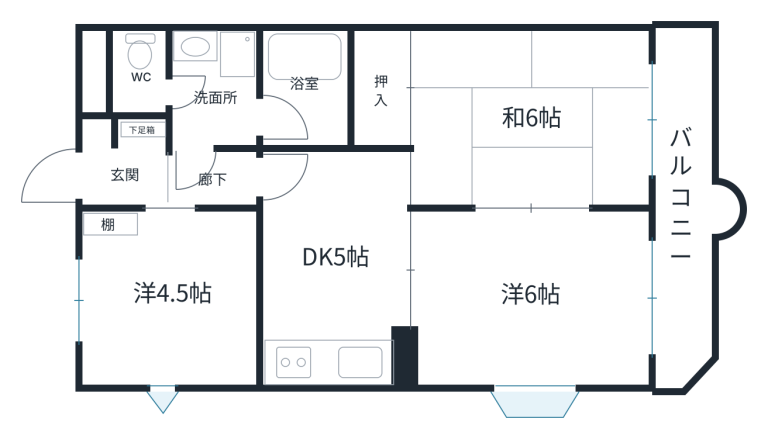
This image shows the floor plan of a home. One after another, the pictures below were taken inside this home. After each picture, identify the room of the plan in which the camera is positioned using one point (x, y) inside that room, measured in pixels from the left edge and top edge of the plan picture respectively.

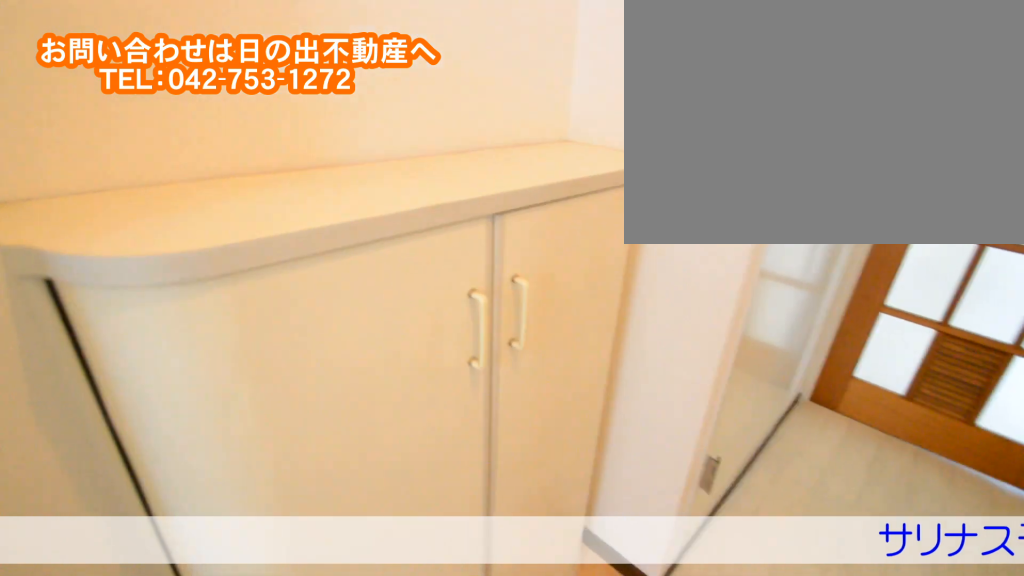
(154, 174)
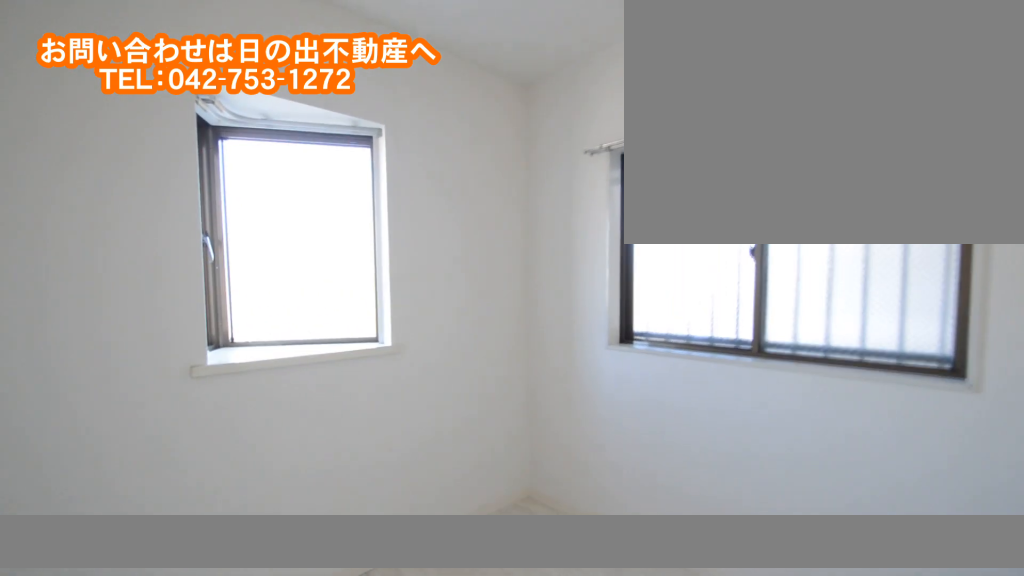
(171, 331)
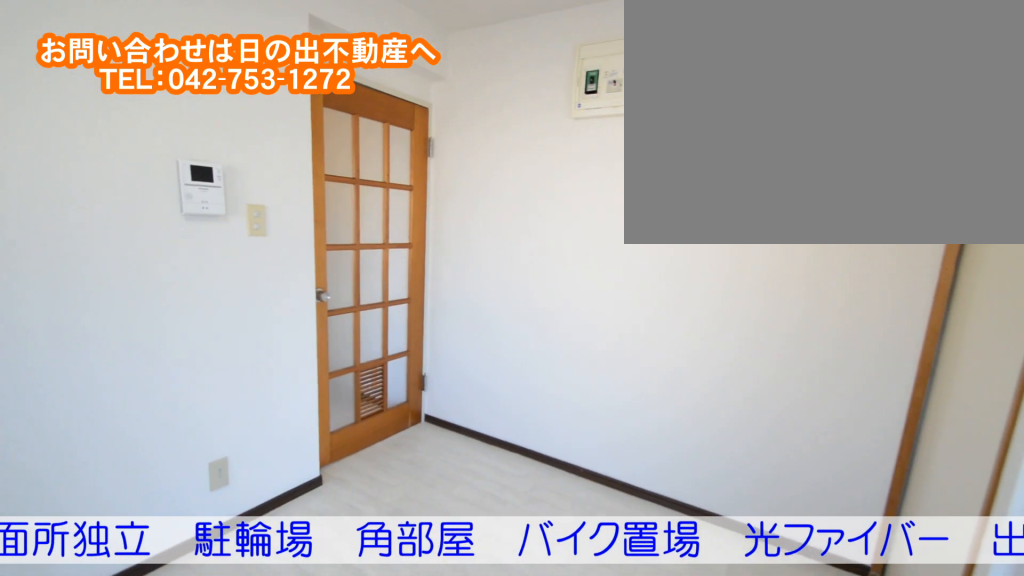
(344, 291)
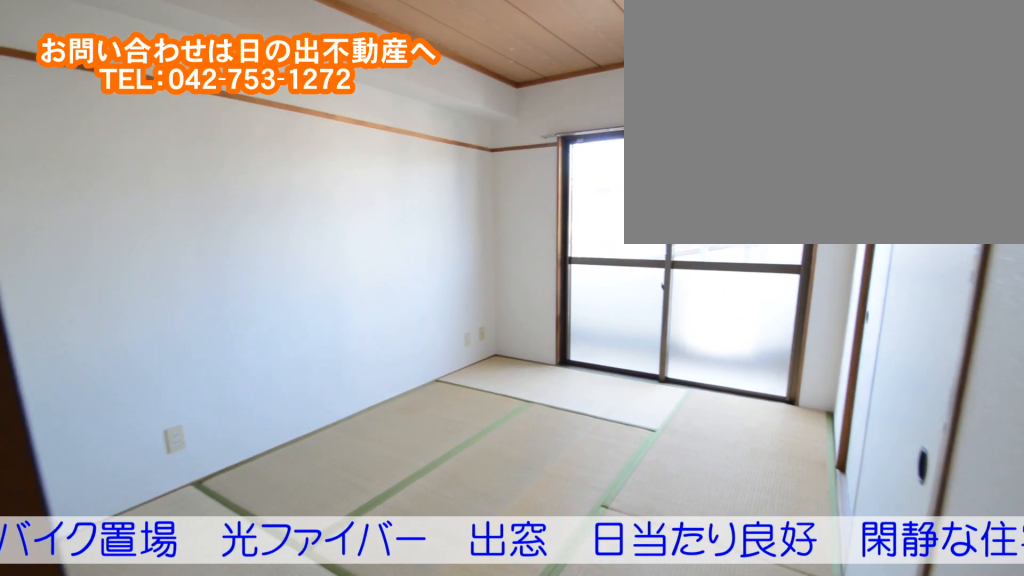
(526, 151)
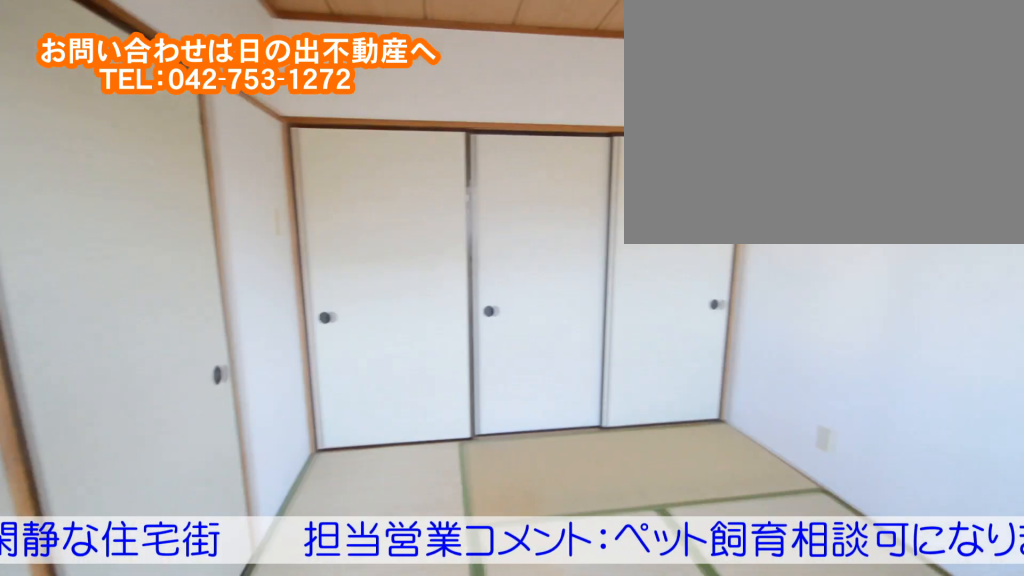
(526, 151)
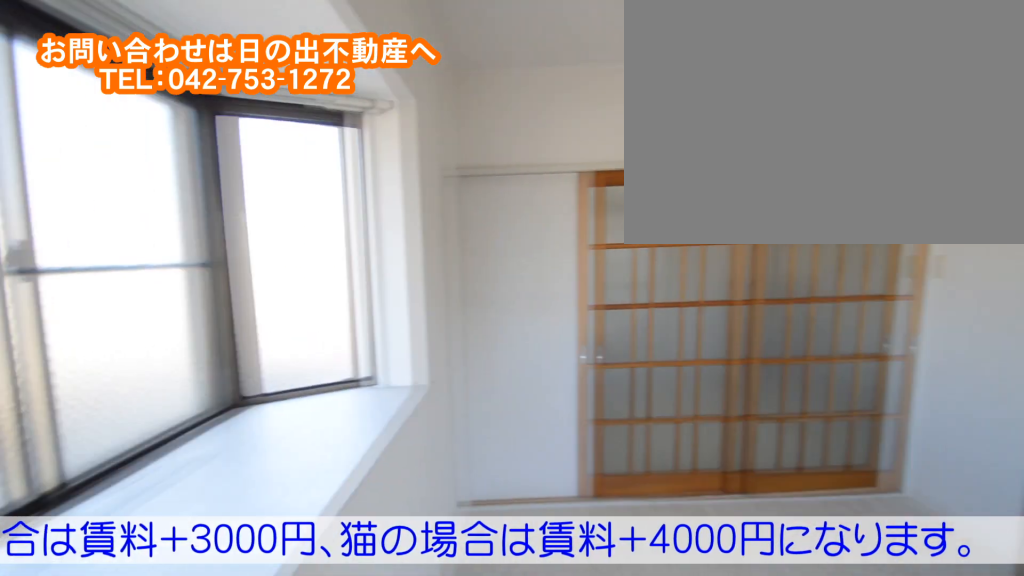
(538, 319)
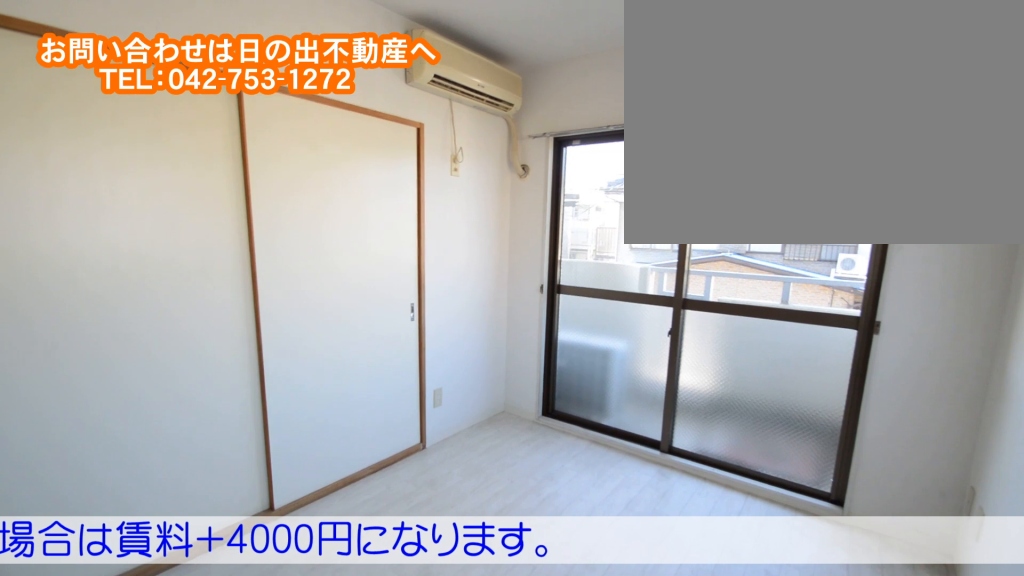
(538, 319)
